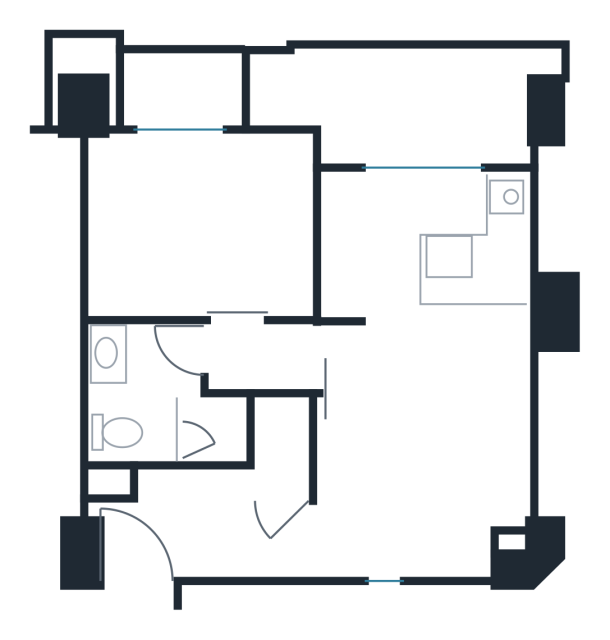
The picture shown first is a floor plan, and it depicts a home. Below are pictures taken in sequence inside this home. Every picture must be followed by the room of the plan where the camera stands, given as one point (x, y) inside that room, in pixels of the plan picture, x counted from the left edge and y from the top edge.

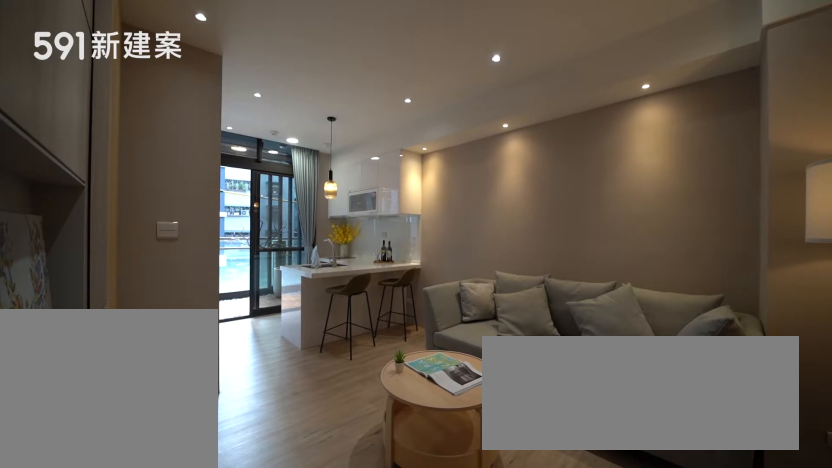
(427, 458)
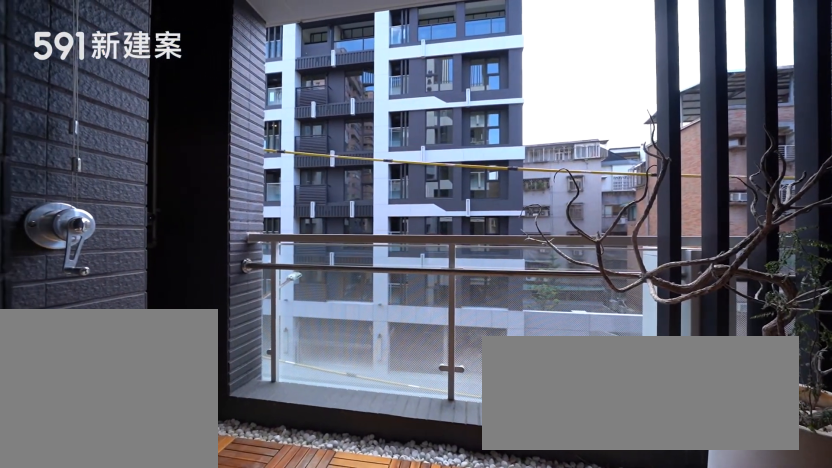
(399, 102)
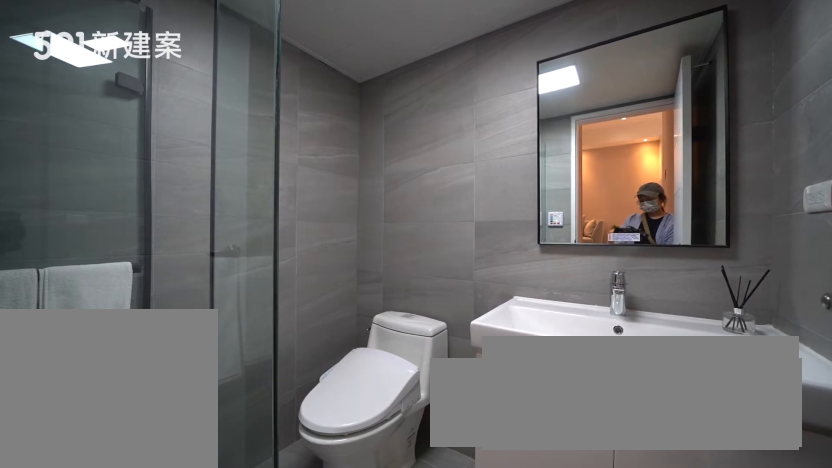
(158, 403)
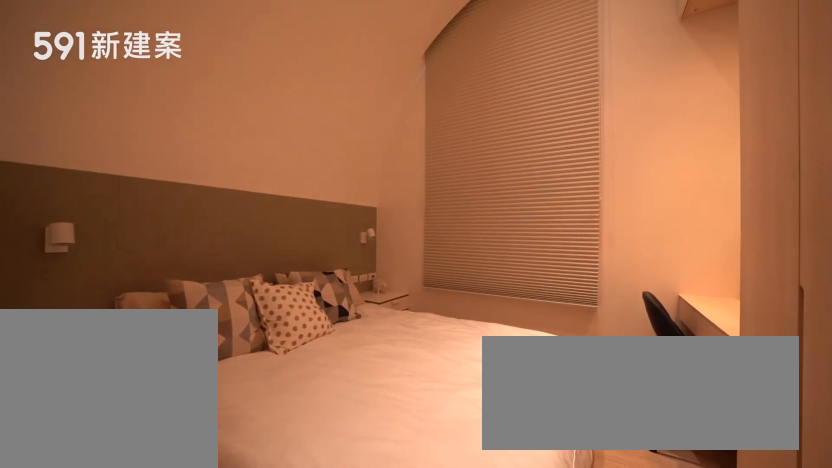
(200, 224)
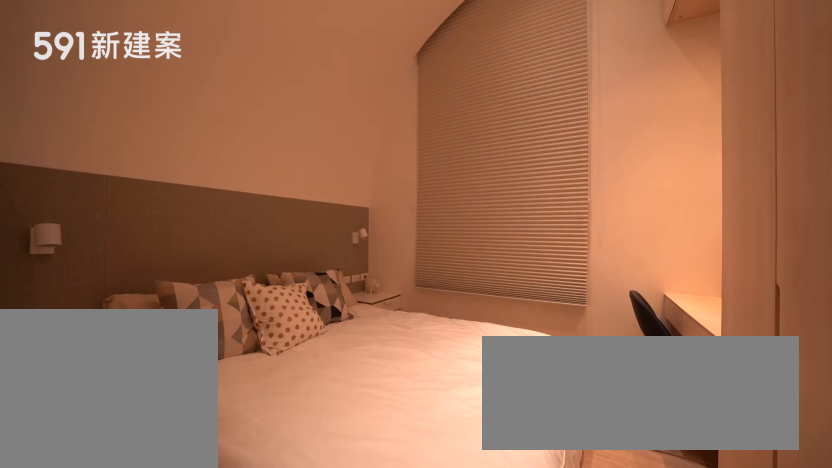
(200, 224)
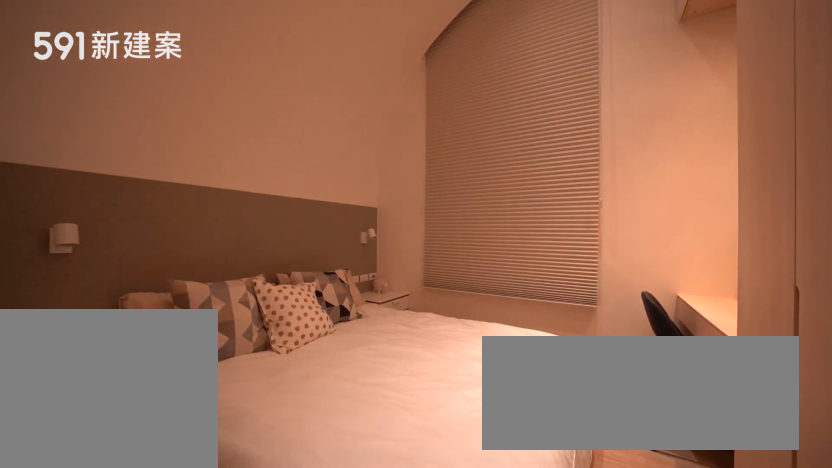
(200, 224)
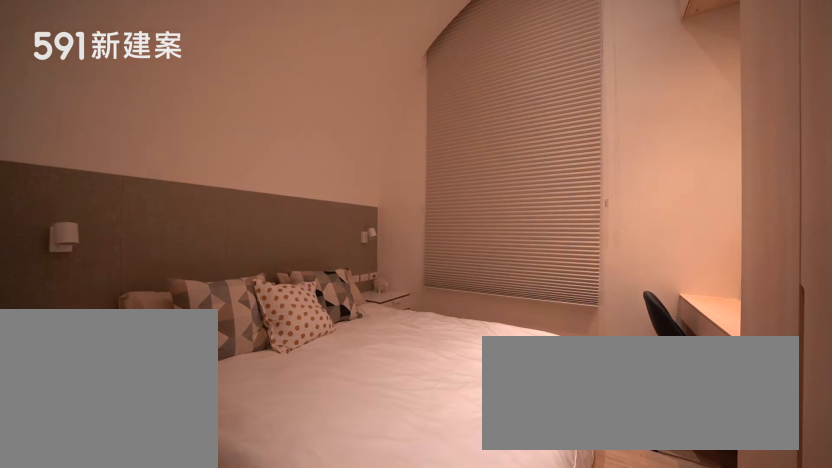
(200, 224)
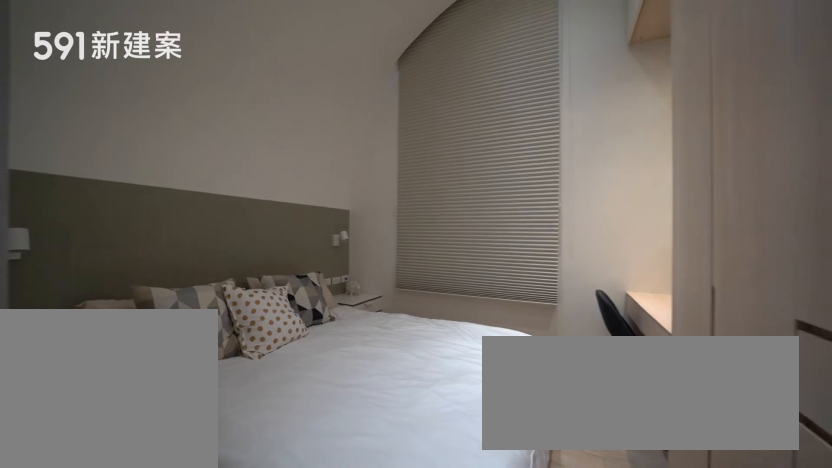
(200, 224)
